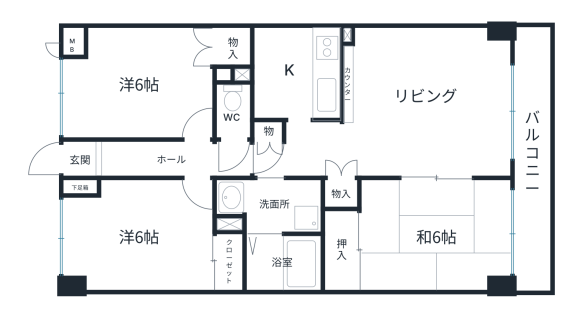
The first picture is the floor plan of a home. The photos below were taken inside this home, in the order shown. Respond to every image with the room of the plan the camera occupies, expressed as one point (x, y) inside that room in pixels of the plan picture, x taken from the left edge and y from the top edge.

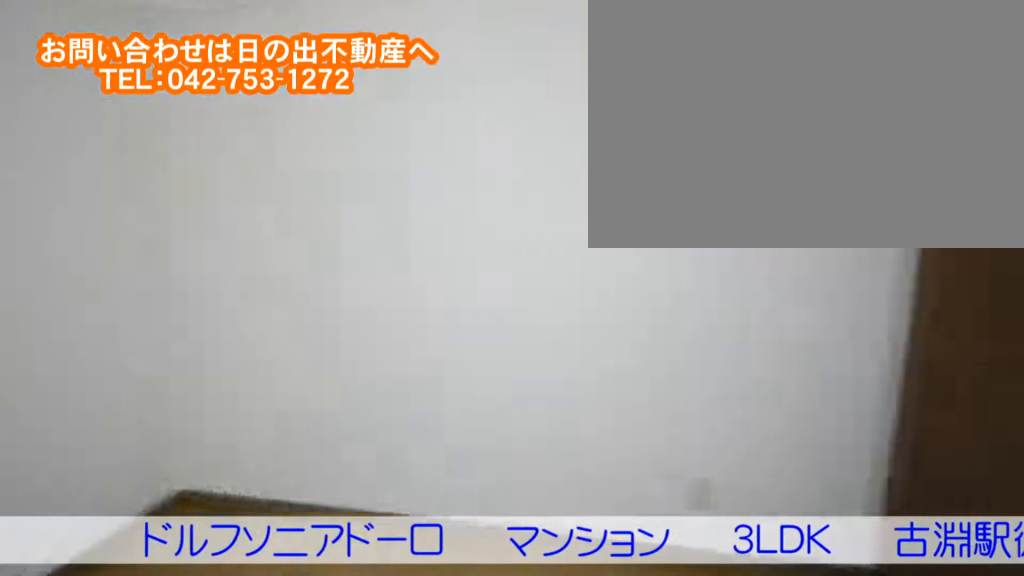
(99, 80)
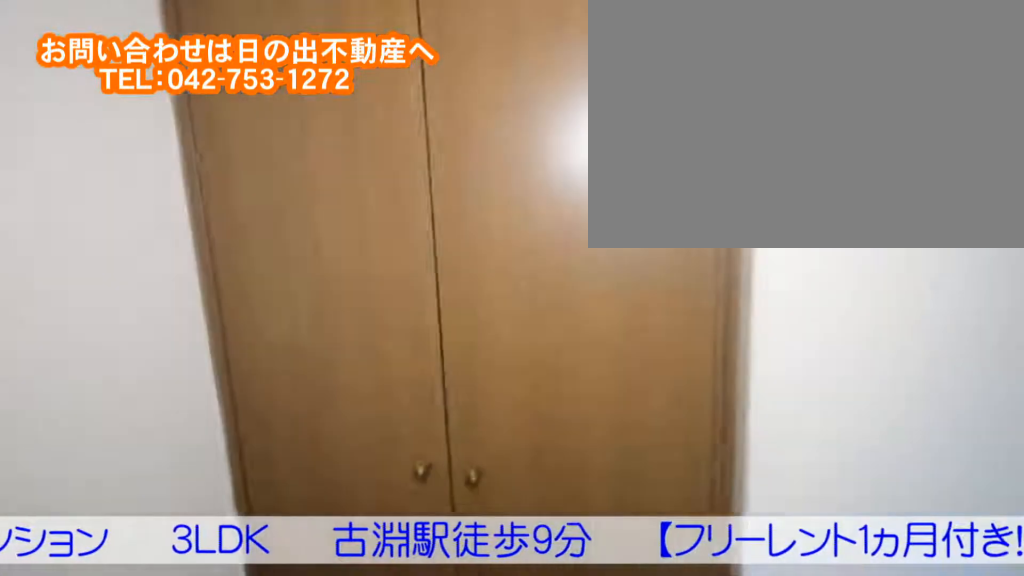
(99, 80)
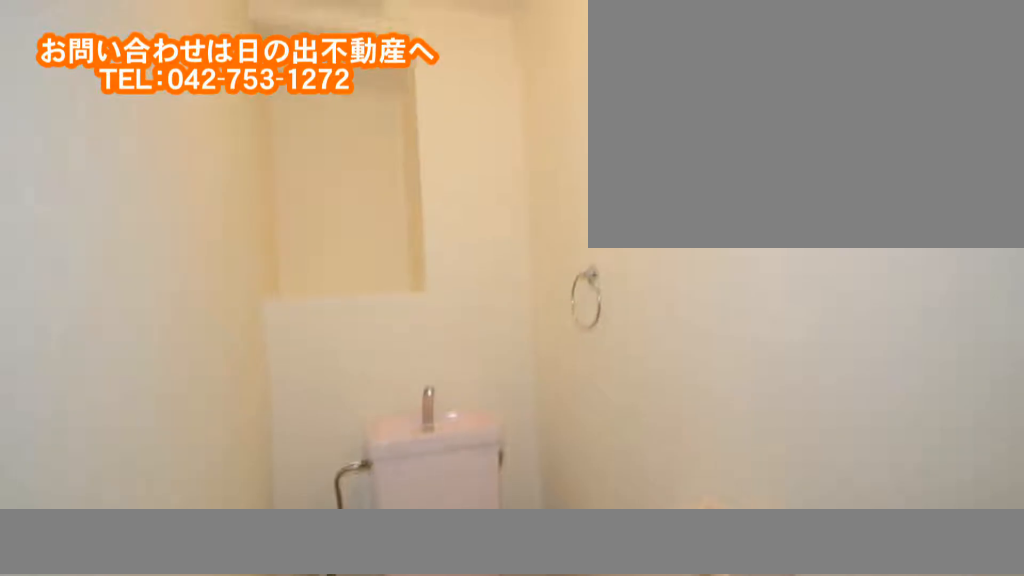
(233, 112)
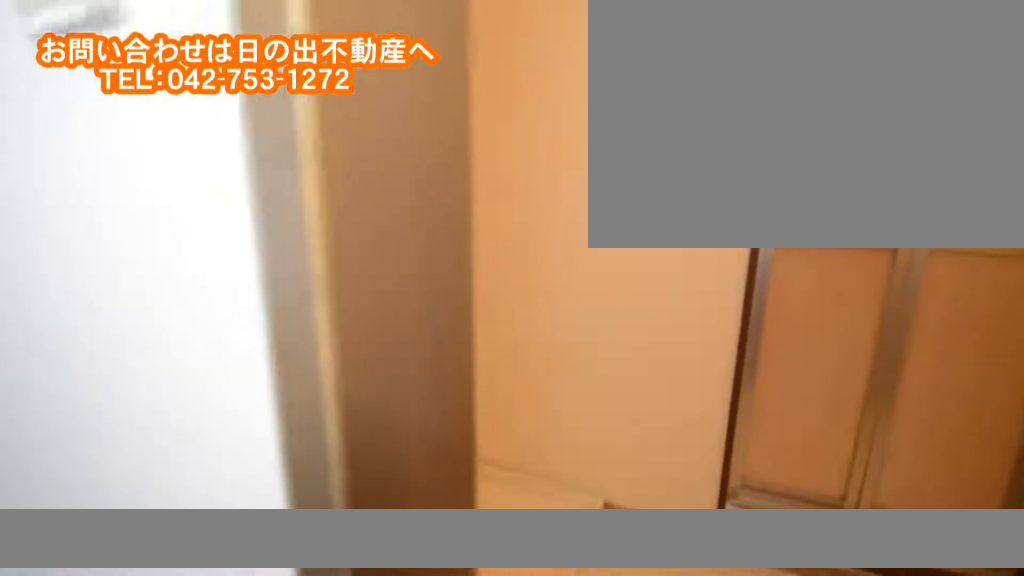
(290, 201)
